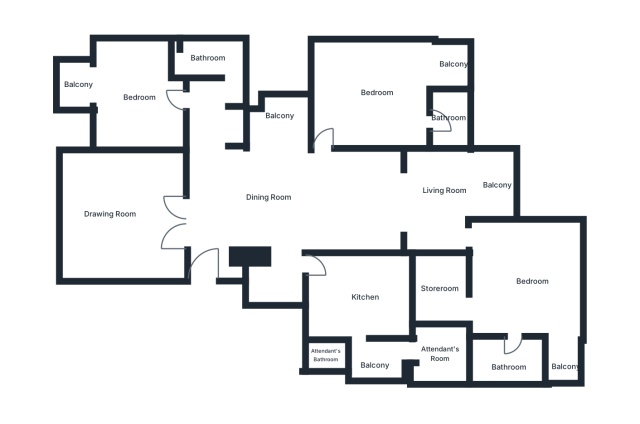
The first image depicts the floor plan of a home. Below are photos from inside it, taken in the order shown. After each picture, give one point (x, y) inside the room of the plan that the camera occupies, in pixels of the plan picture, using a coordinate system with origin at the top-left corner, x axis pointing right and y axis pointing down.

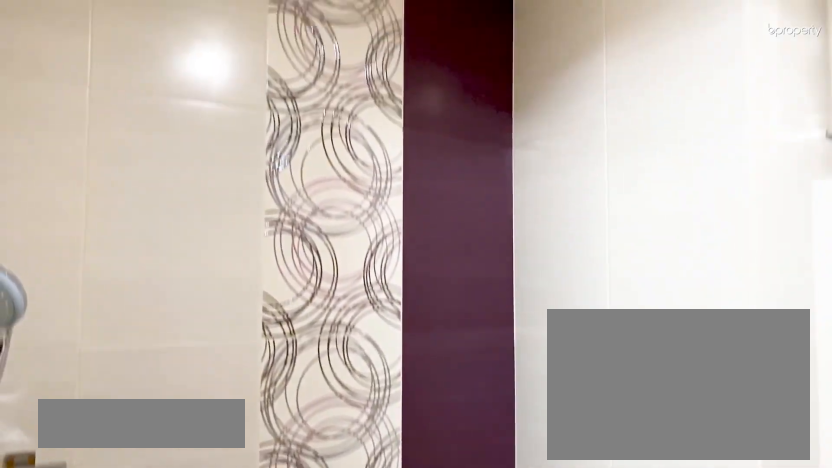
(448, 122)
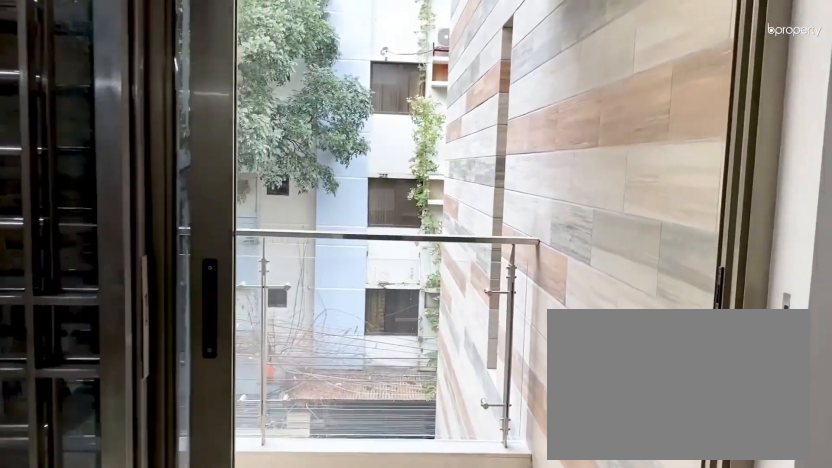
(470, 195)
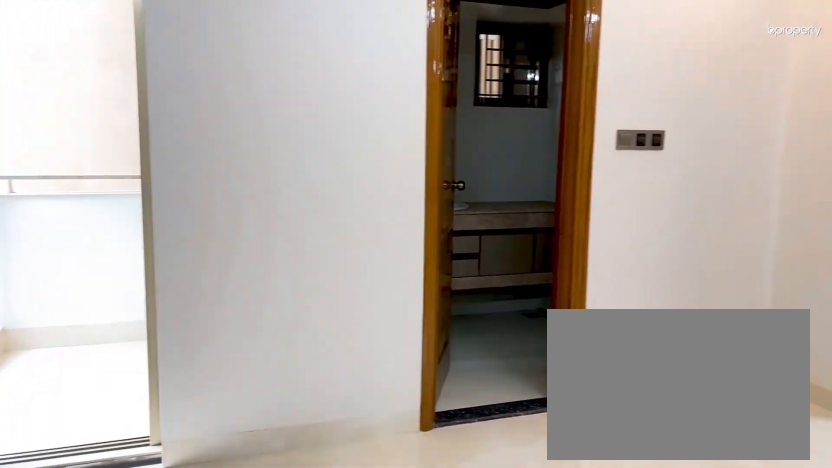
(527, 290)
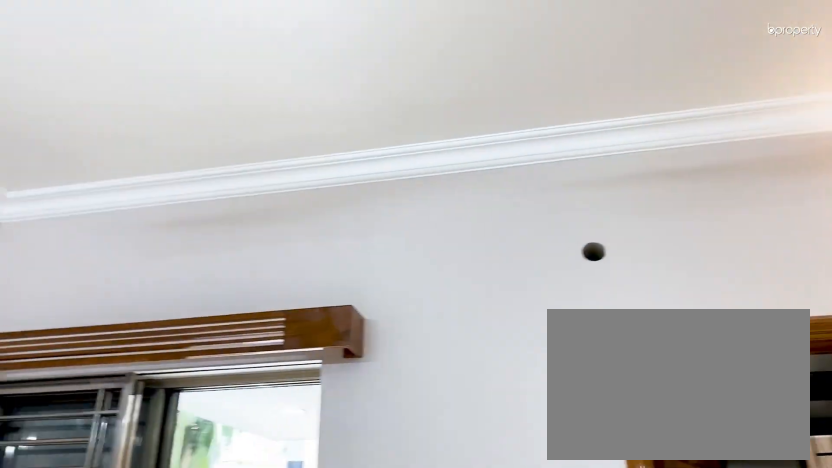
(527, 290)
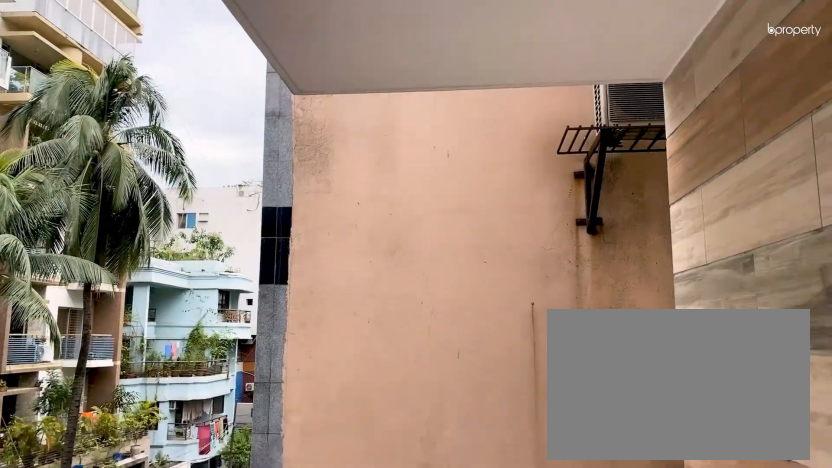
(557, 362)
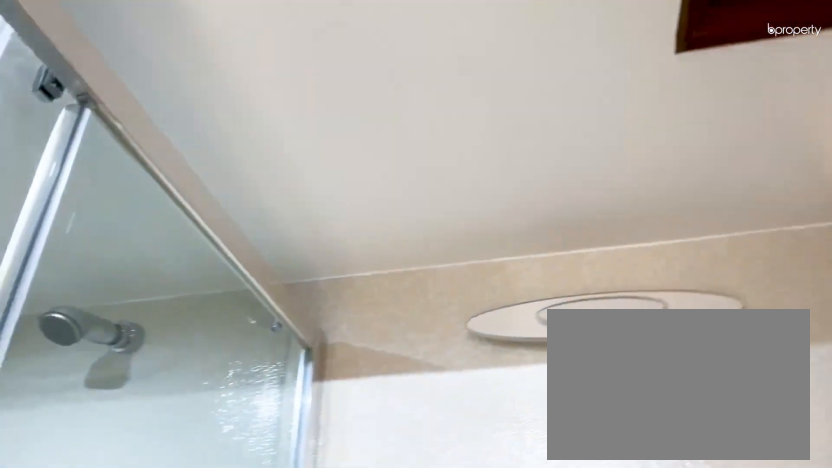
(497, 365)
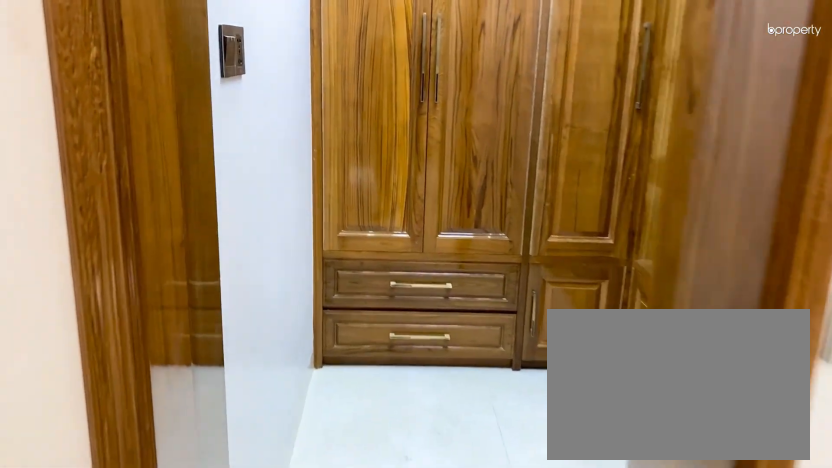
(460, 307)
